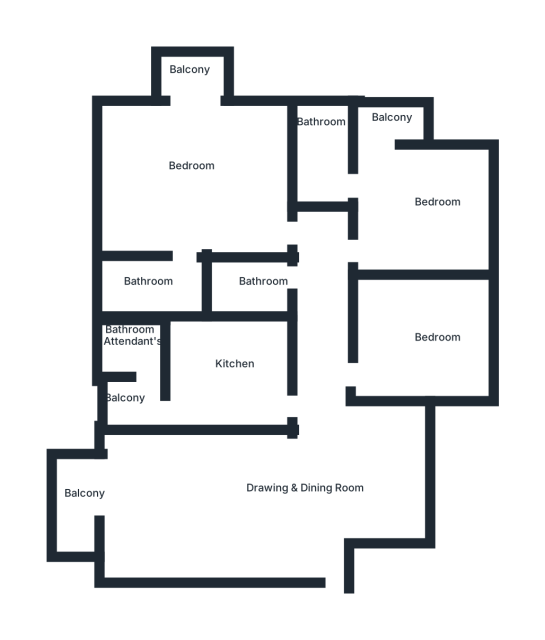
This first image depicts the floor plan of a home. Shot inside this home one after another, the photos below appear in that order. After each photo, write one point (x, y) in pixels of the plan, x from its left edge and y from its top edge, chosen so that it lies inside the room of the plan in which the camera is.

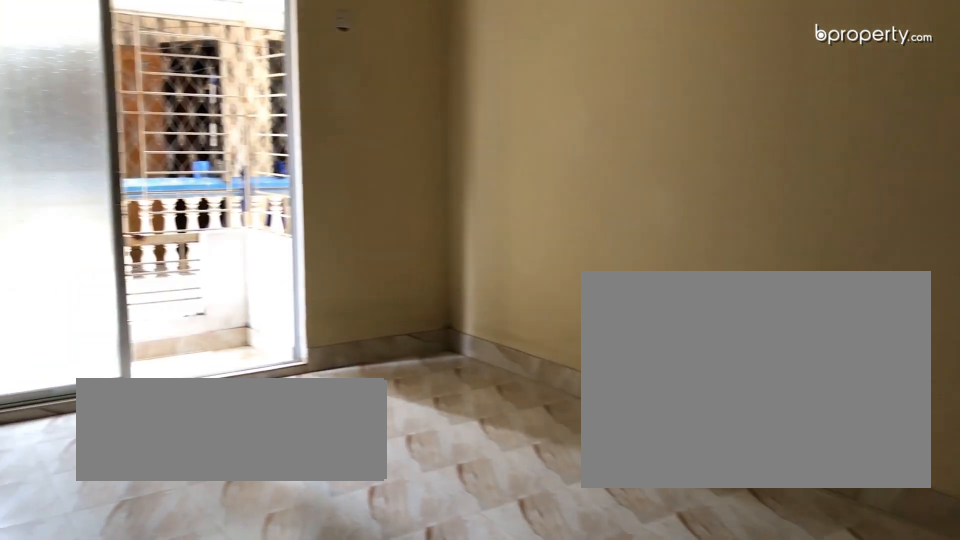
(307, 500)
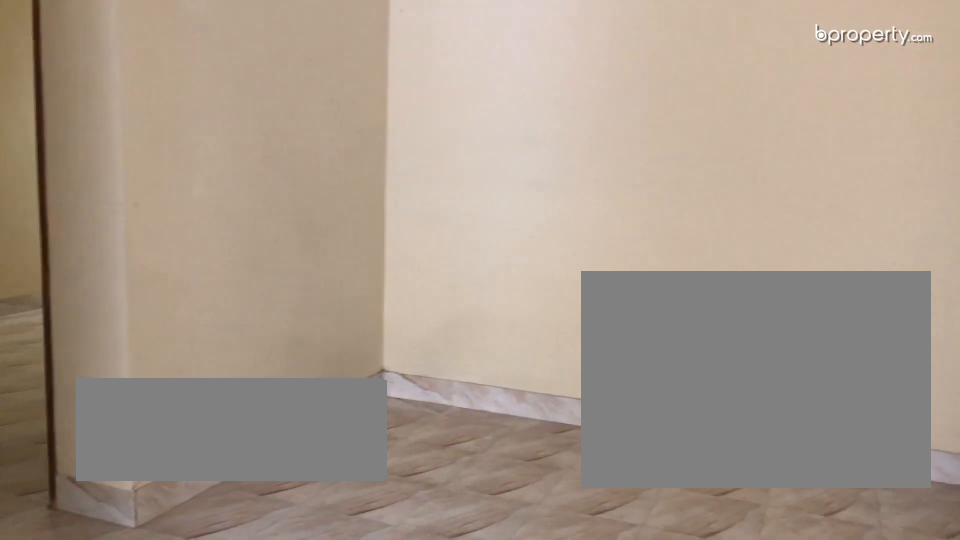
(307, 500)
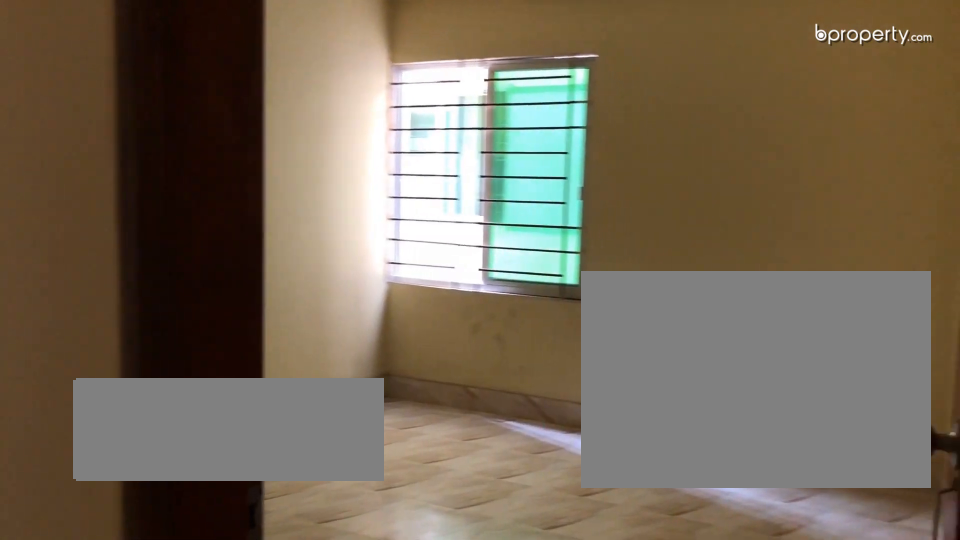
(401, 348)
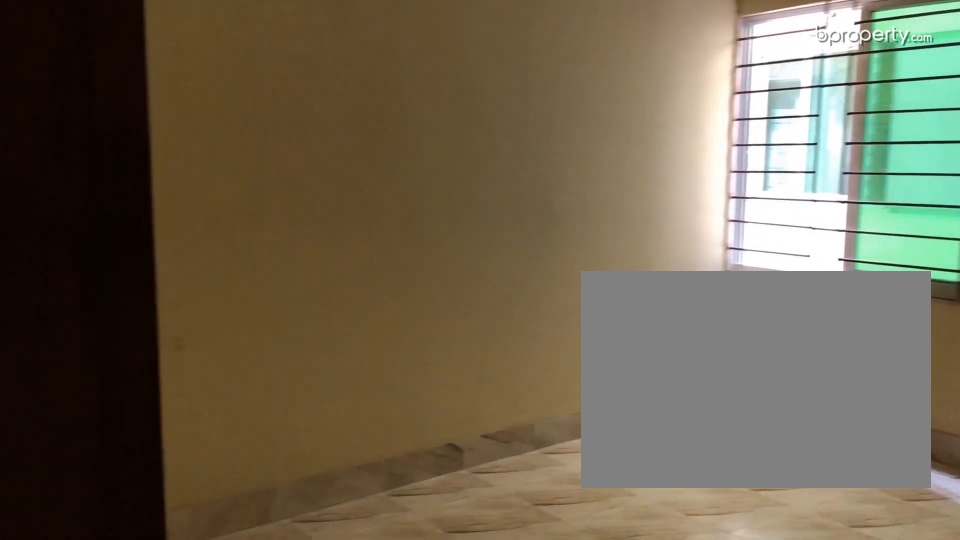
(401, 348)
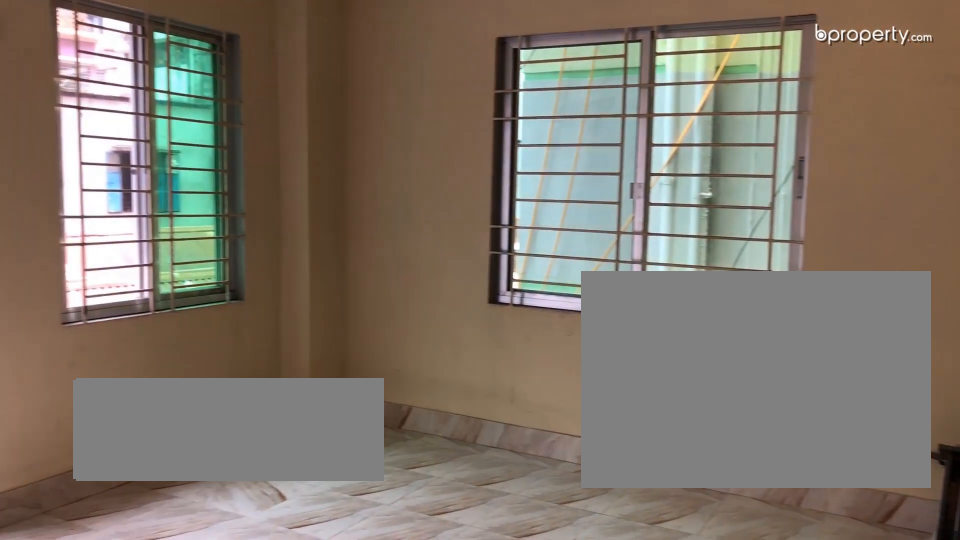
(386, 197)
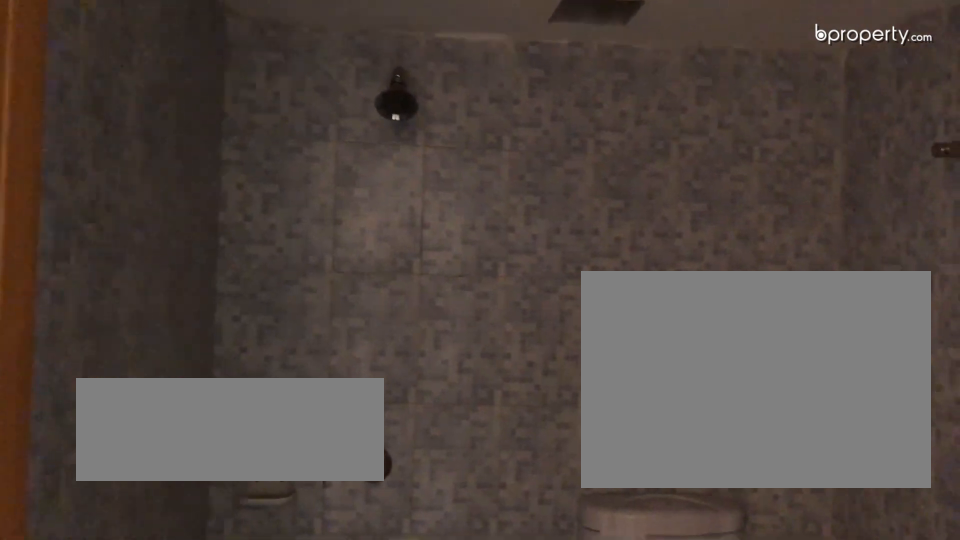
(260, 285)
